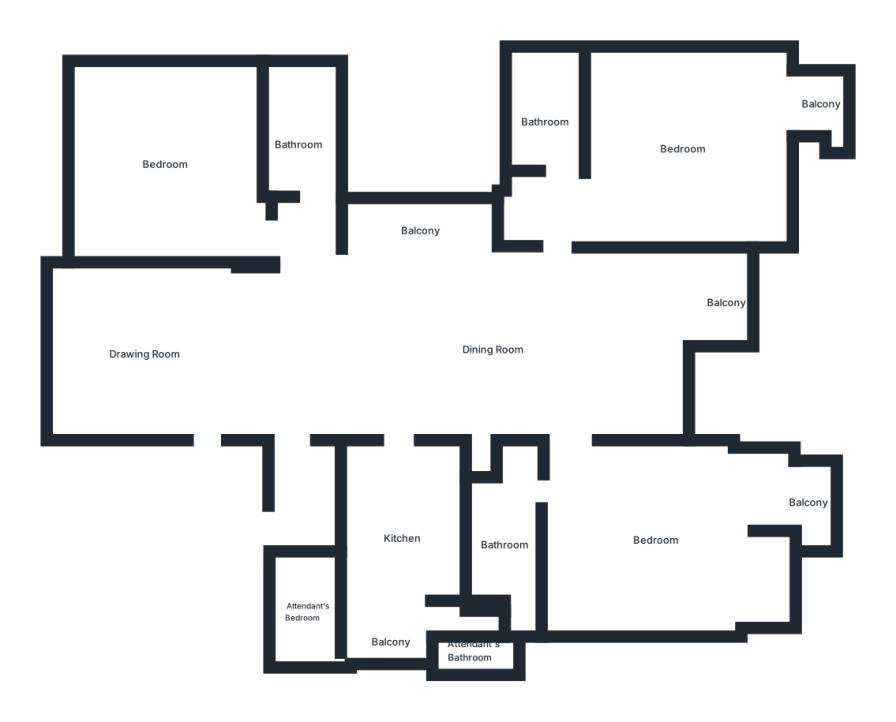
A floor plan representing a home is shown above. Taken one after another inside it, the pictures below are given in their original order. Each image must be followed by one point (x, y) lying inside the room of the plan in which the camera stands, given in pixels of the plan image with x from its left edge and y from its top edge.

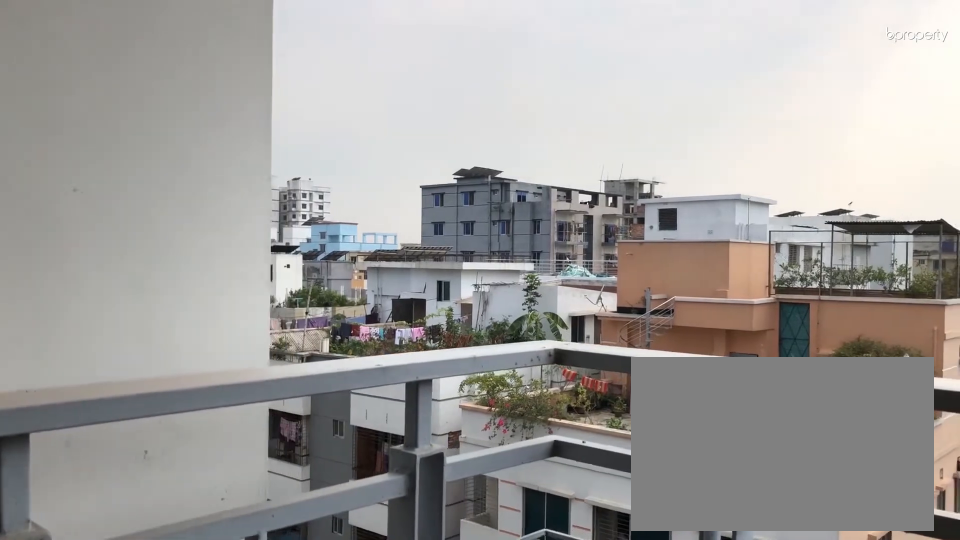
(808, 494)
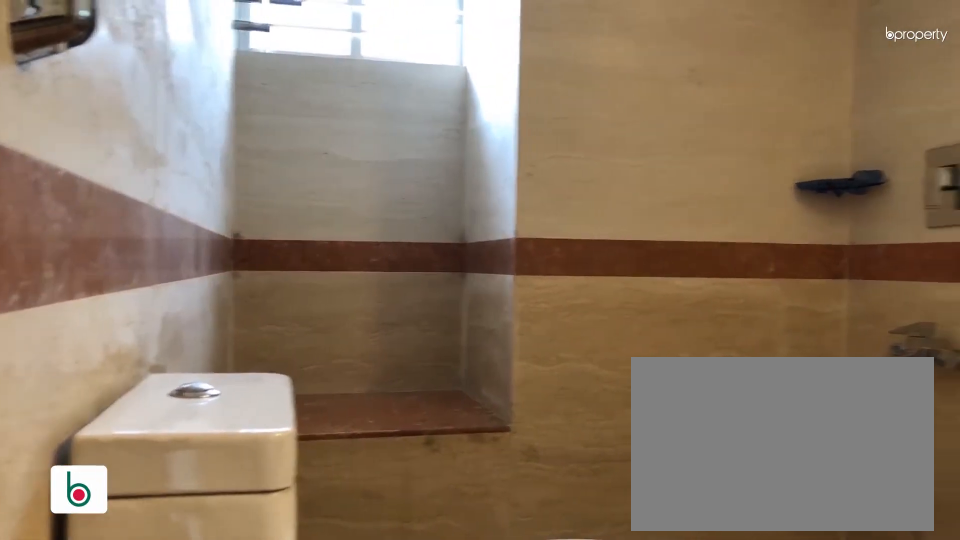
(505, 540)
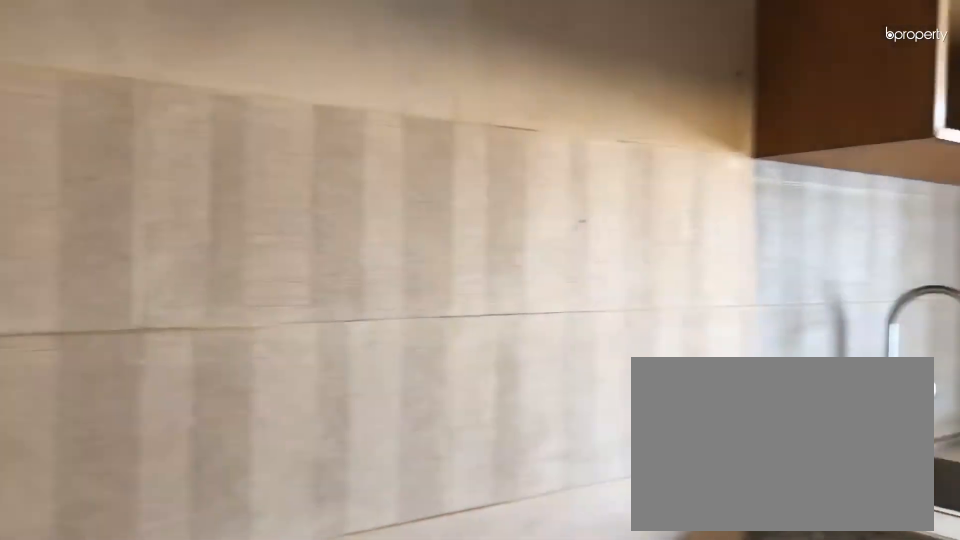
(400, 541)
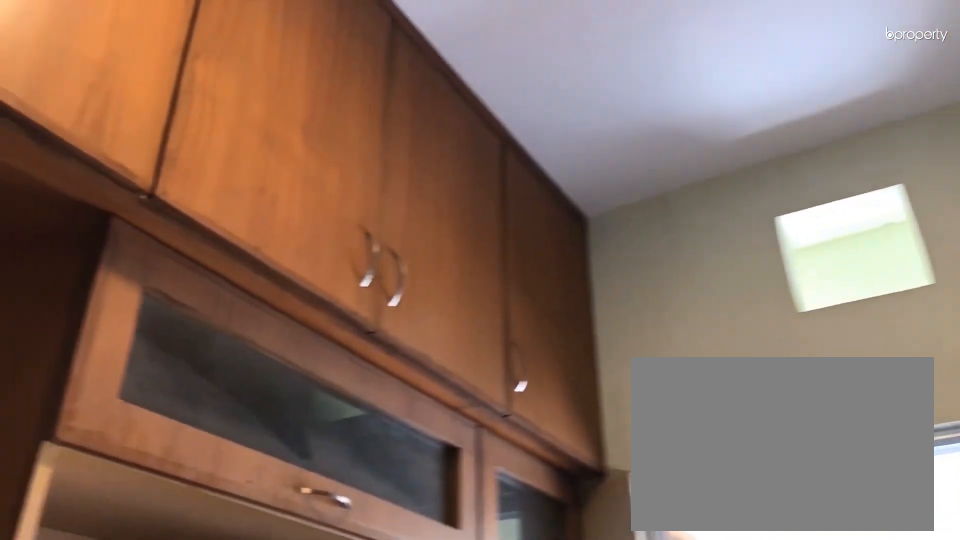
(400, 541)
